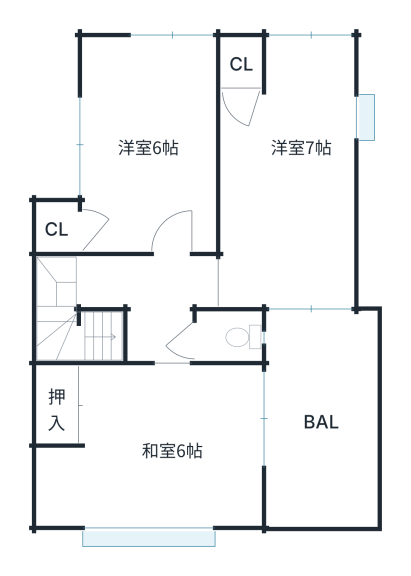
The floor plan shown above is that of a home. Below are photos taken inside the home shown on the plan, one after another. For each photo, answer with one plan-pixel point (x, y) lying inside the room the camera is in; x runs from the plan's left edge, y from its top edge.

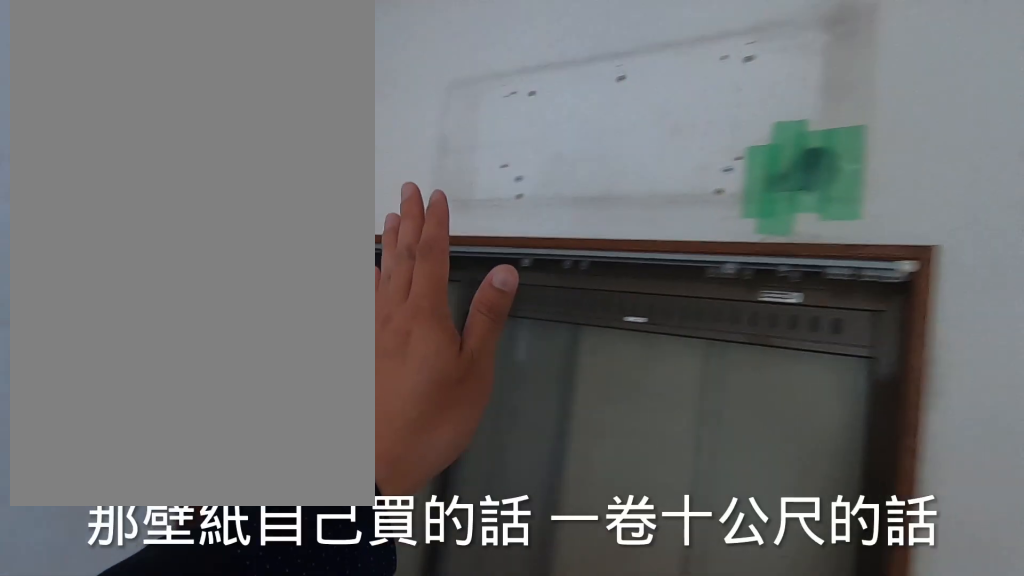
(154, 89)
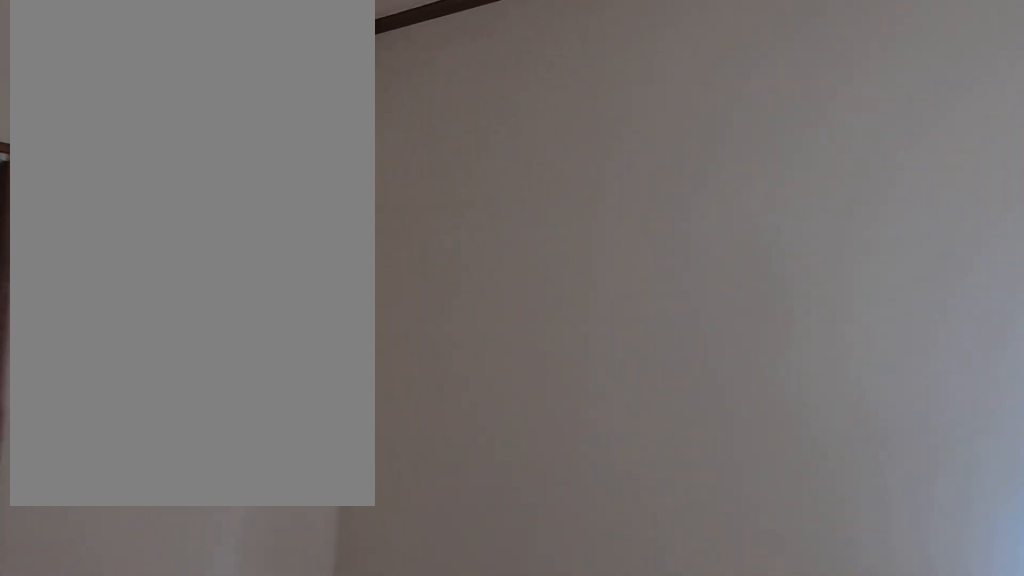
(160, 94)
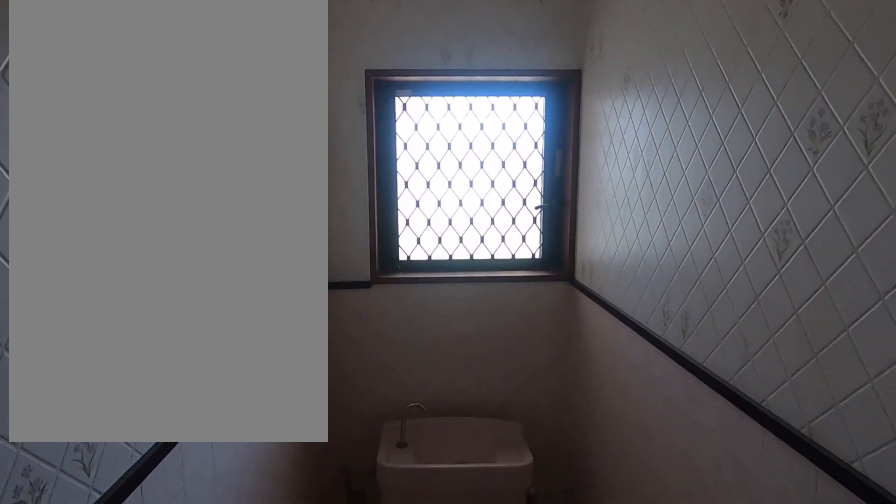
(227, 339)
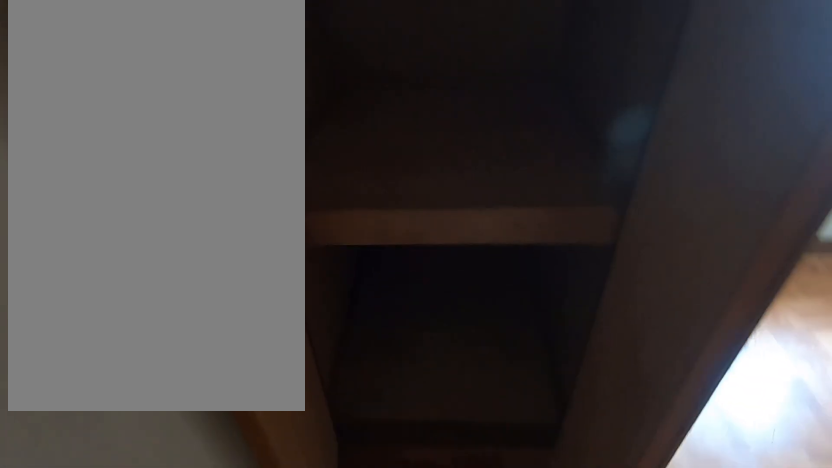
(293, 225)
